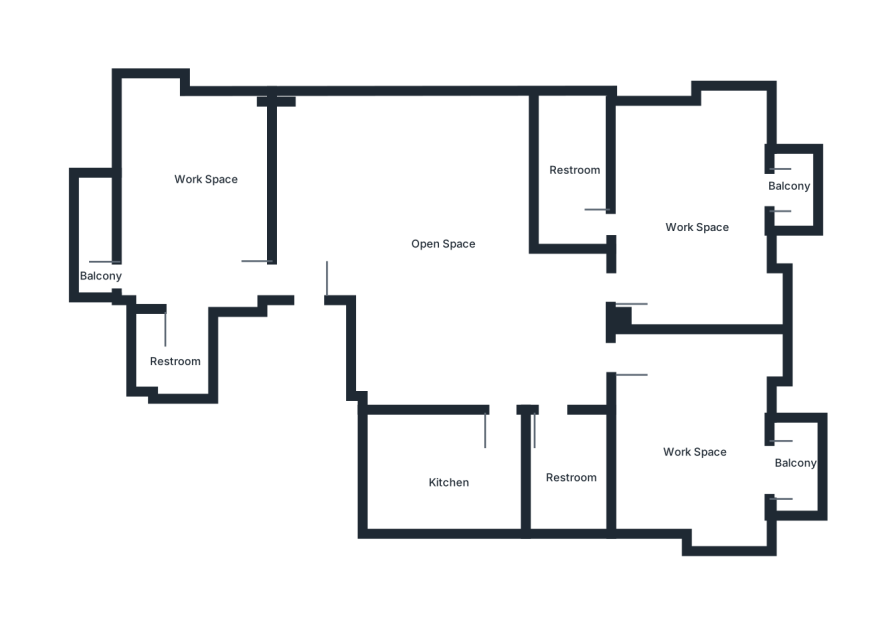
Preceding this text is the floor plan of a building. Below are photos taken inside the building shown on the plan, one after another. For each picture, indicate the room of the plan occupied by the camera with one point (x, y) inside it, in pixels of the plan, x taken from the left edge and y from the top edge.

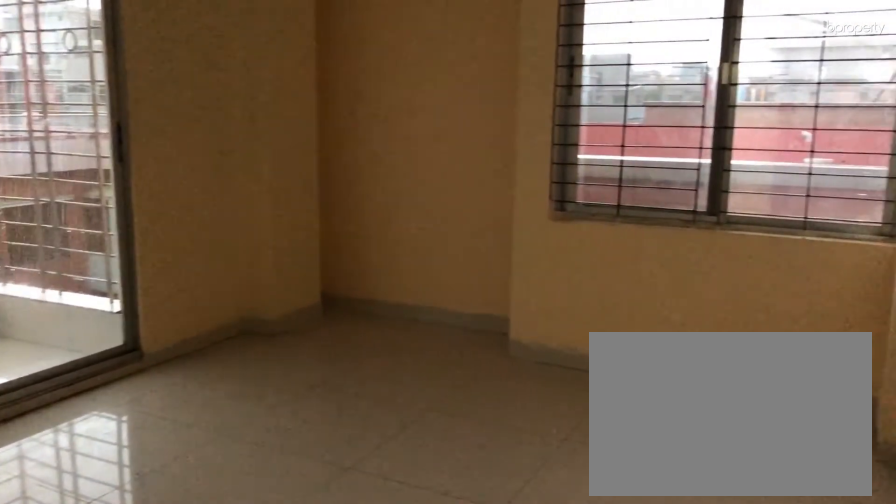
(691, 442)
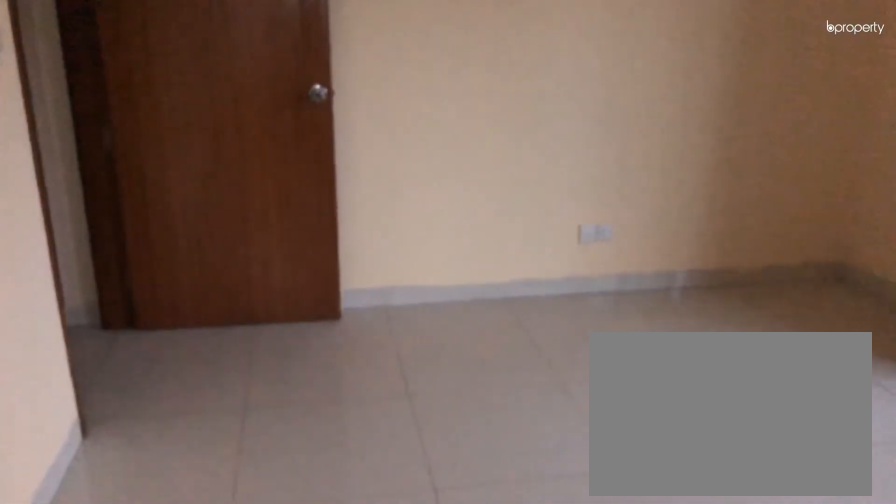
(691, 442)
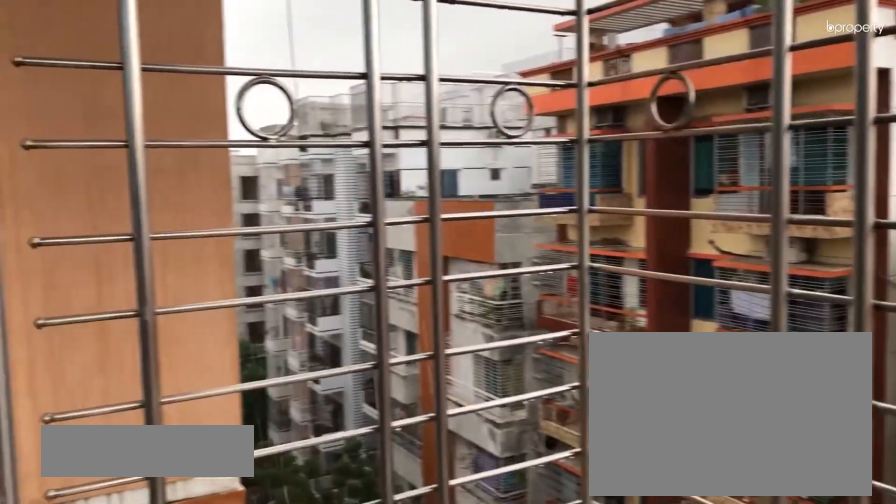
(790, 466)
